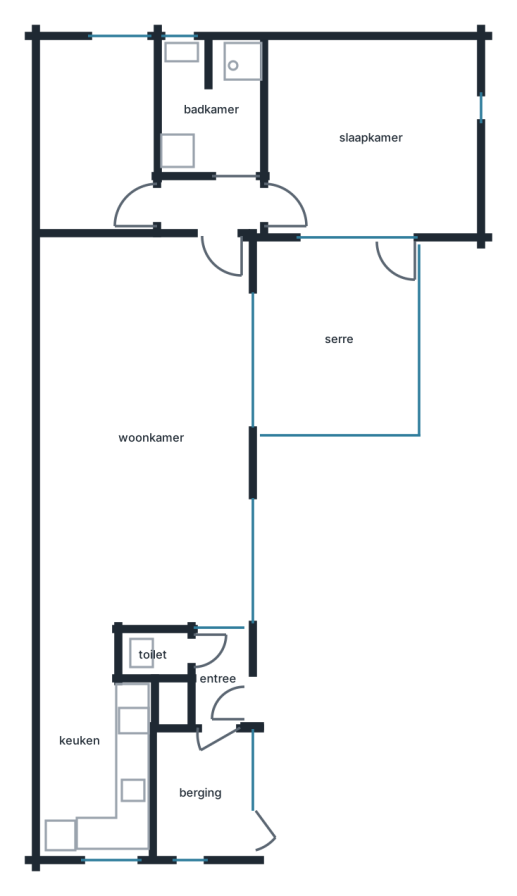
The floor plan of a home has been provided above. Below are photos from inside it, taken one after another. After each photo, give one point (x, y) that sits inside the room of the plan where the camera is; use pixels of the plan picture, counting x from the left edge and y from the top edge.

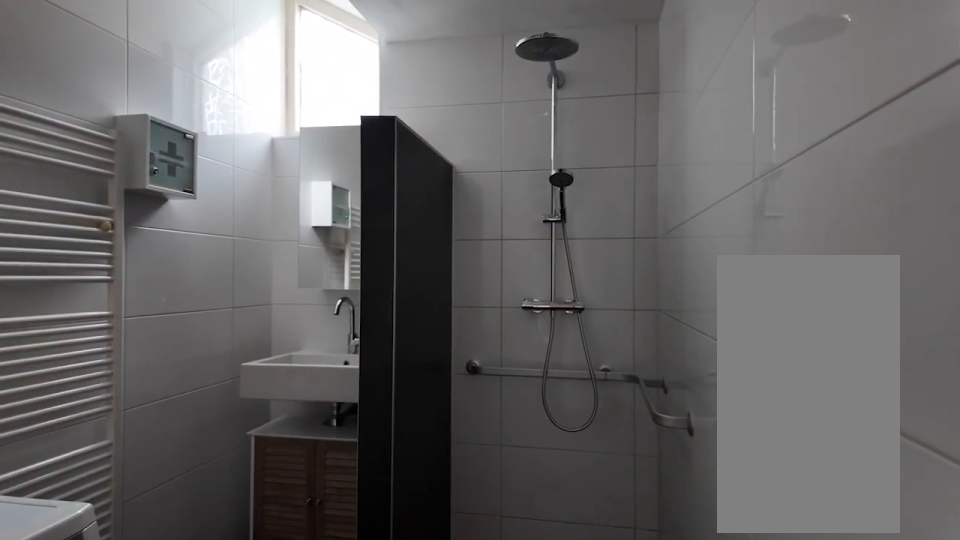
(215, 107)
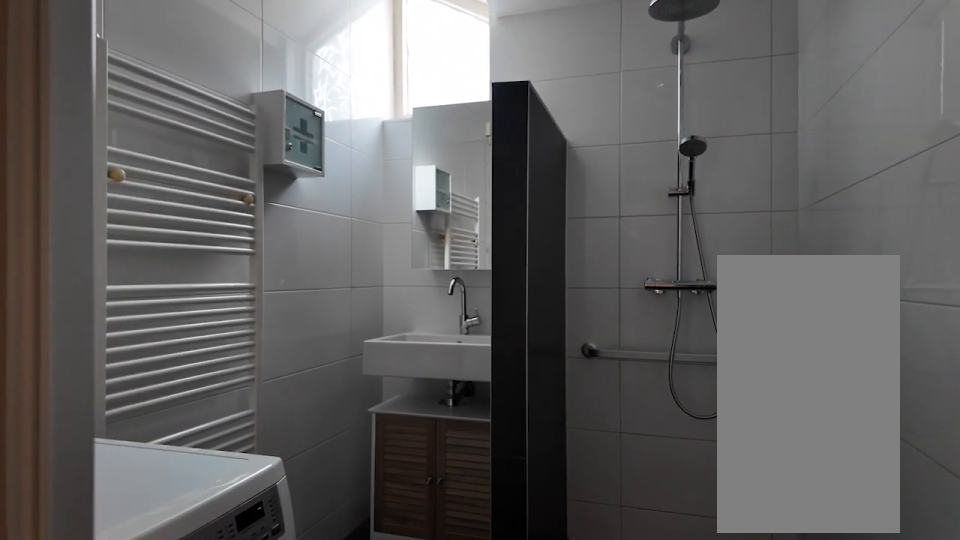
(215, 107)
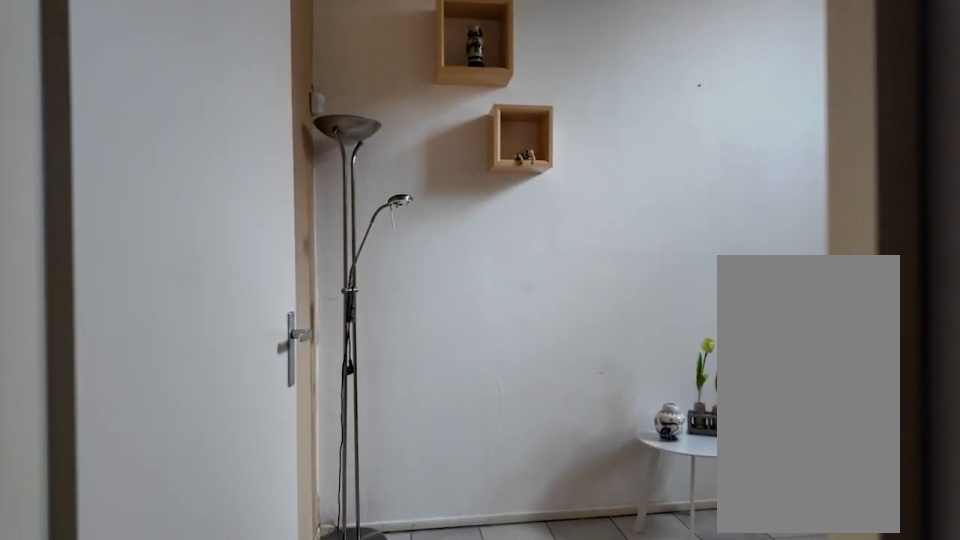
(96, 136)
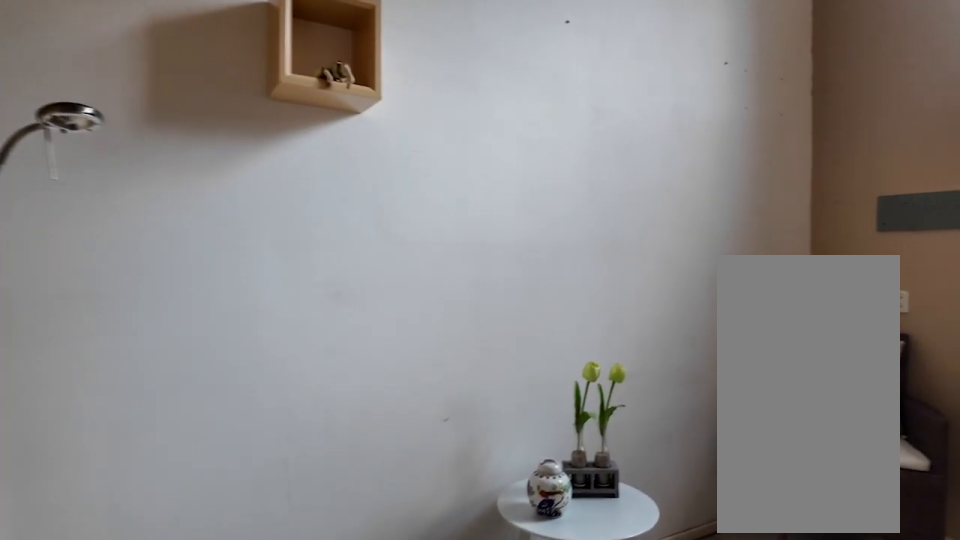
(96, 136)
